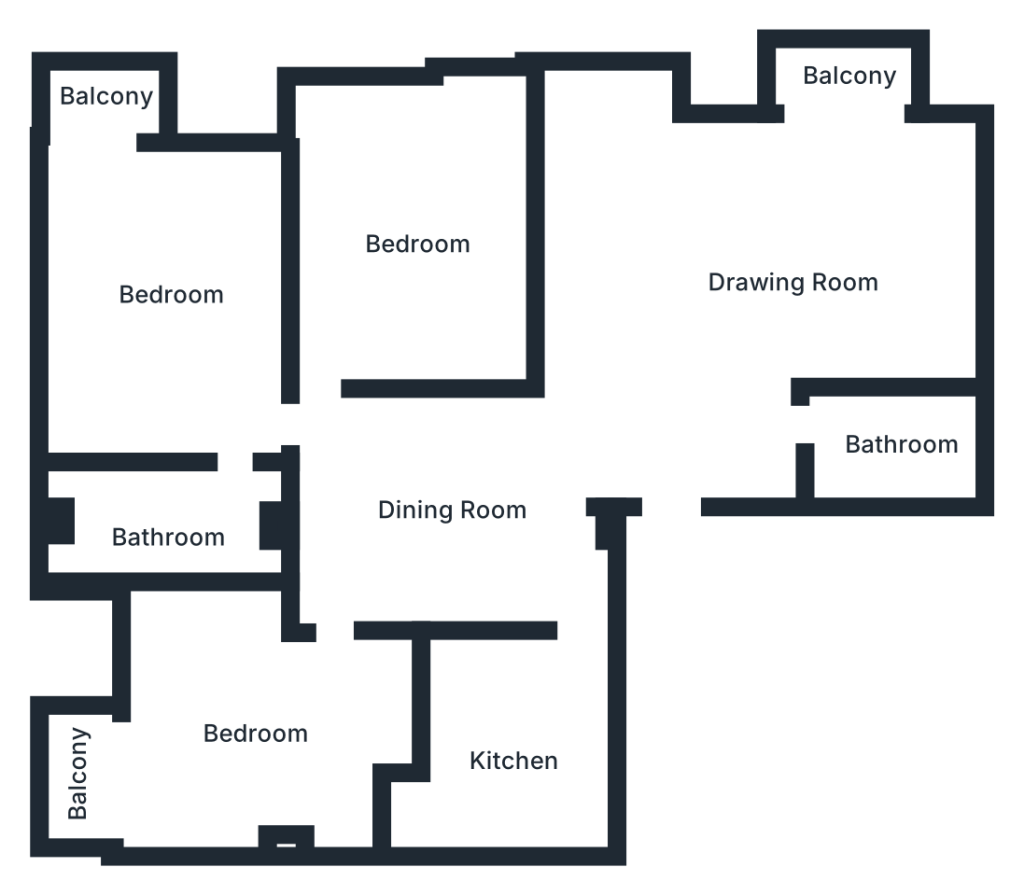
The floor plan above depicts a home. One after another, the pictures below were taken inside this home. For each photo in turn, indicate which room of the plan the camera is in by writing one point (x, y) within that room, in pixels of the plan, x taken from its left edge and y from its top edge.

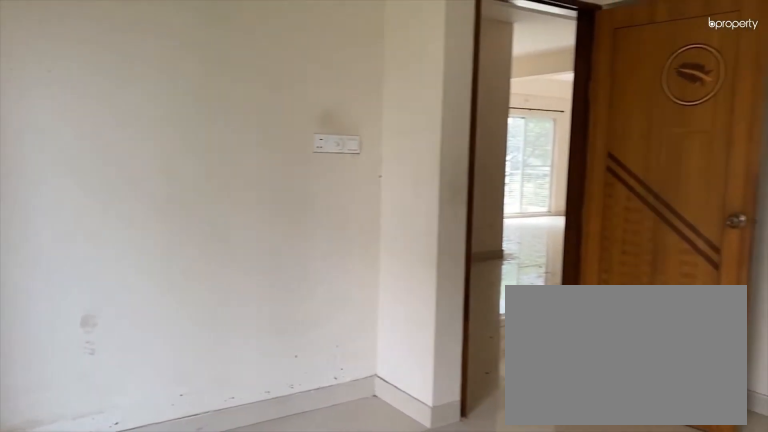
(265, 730)
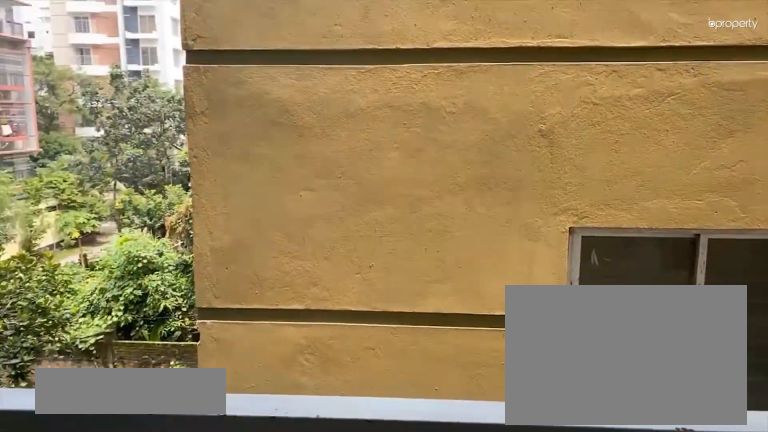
(82, 784)
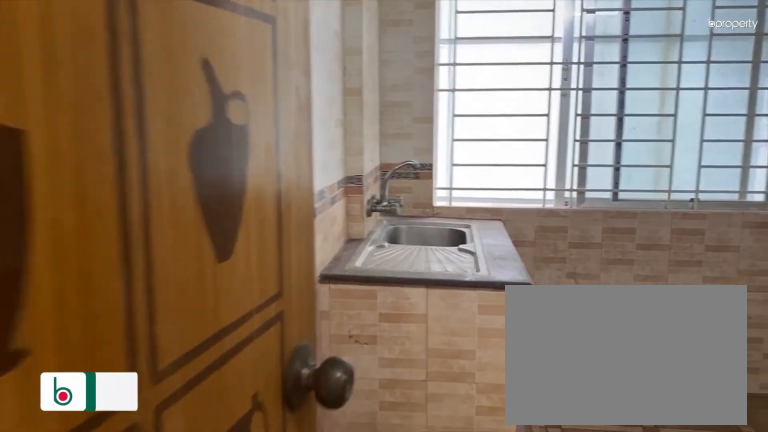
(516, 756)
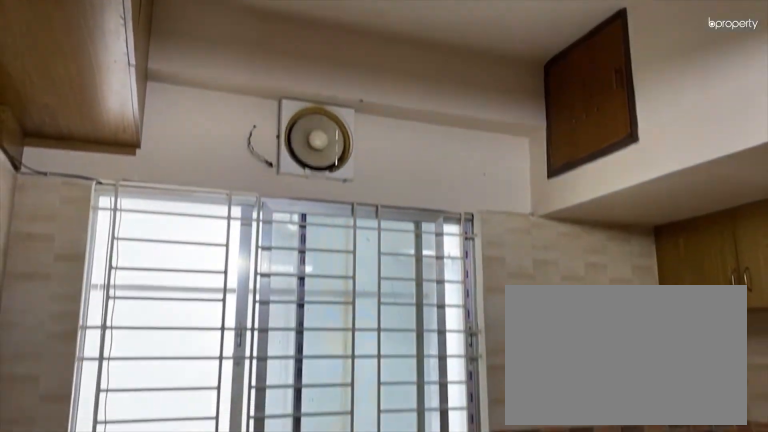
(516, 756)
